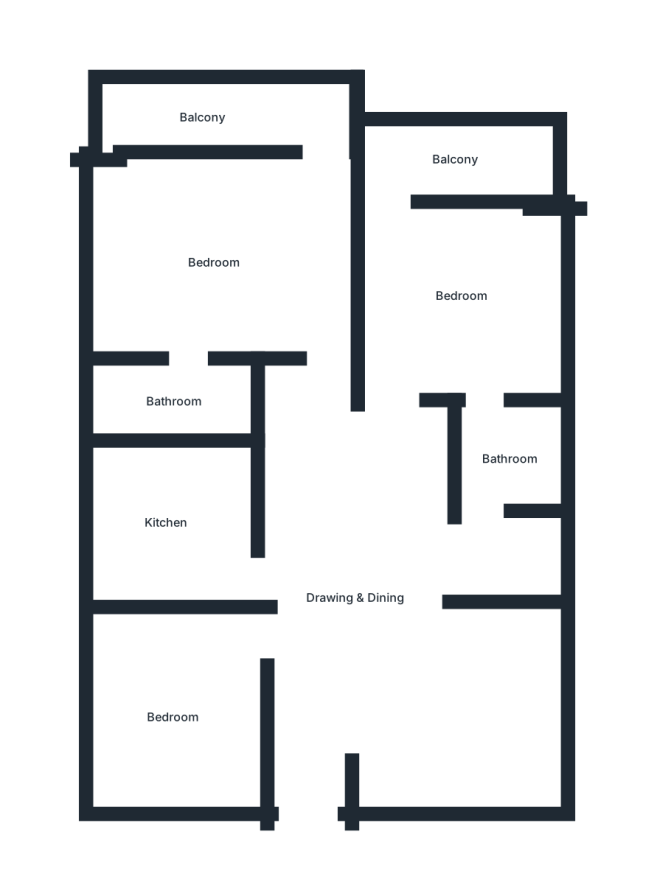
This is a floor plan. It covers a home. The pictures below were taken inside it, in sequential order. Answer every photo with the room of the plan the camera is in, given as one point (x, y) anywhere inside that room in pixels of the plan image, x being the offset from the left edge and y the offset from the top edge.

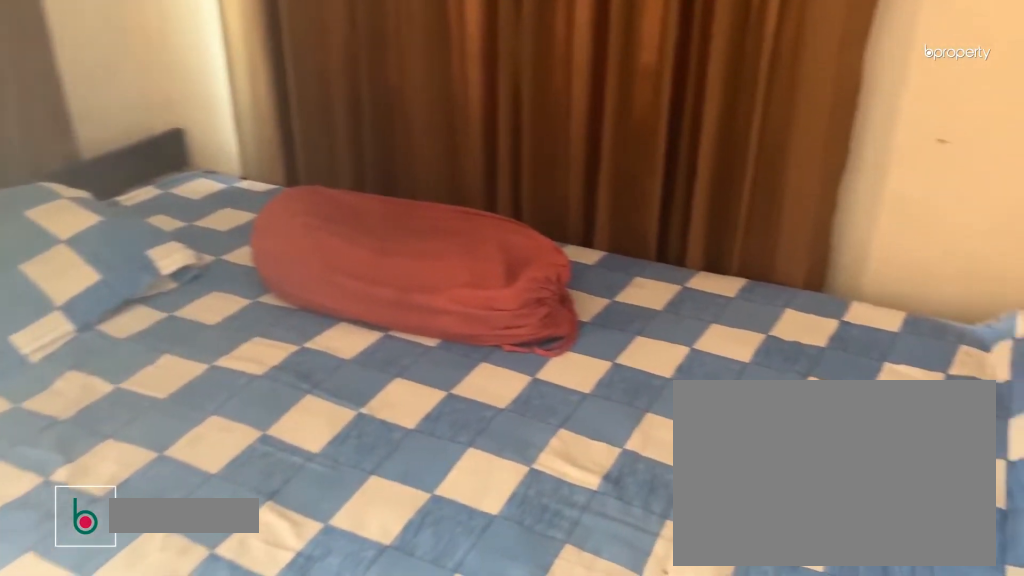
(463, 307)
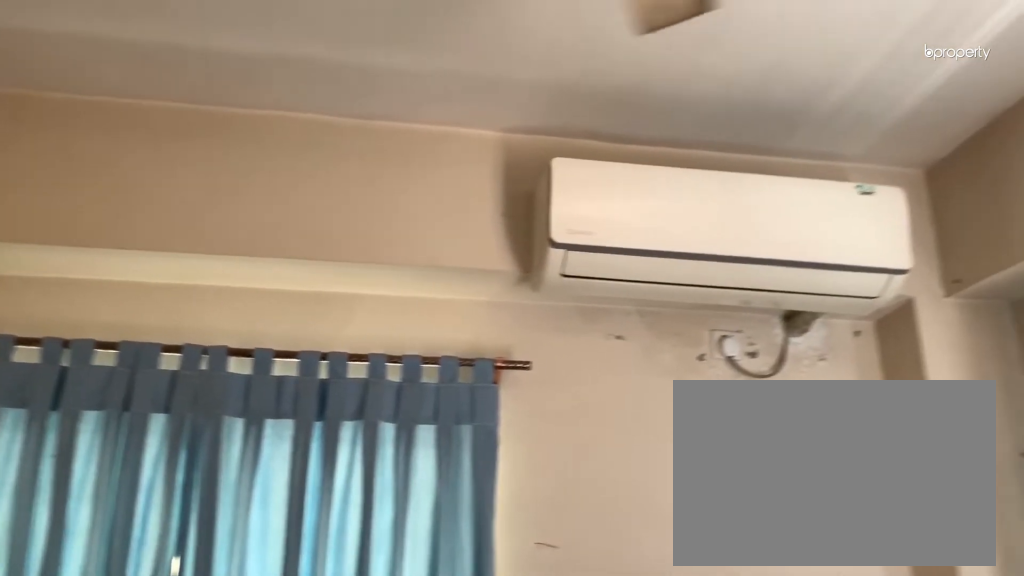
(221, 252)
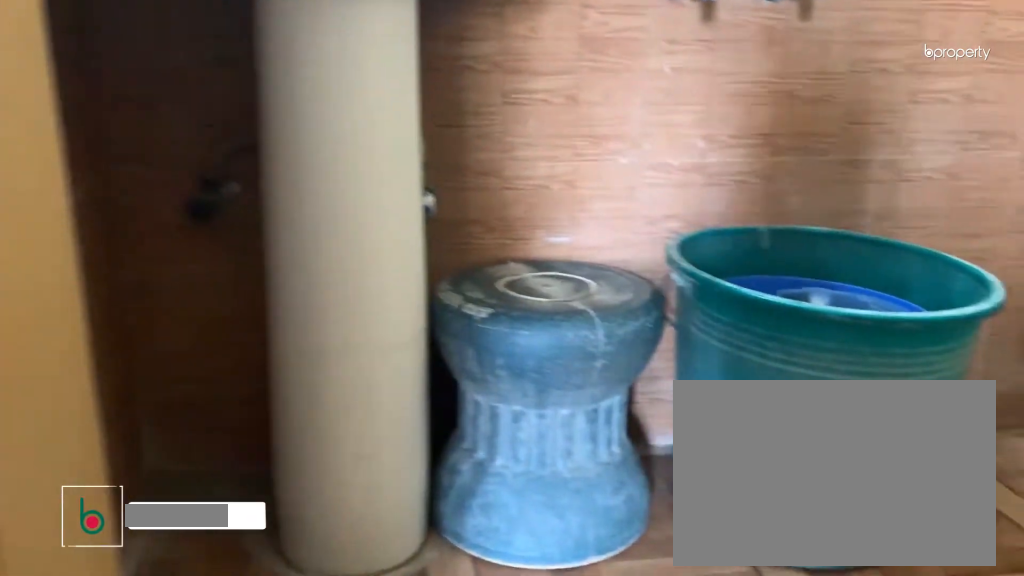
(172, 402)
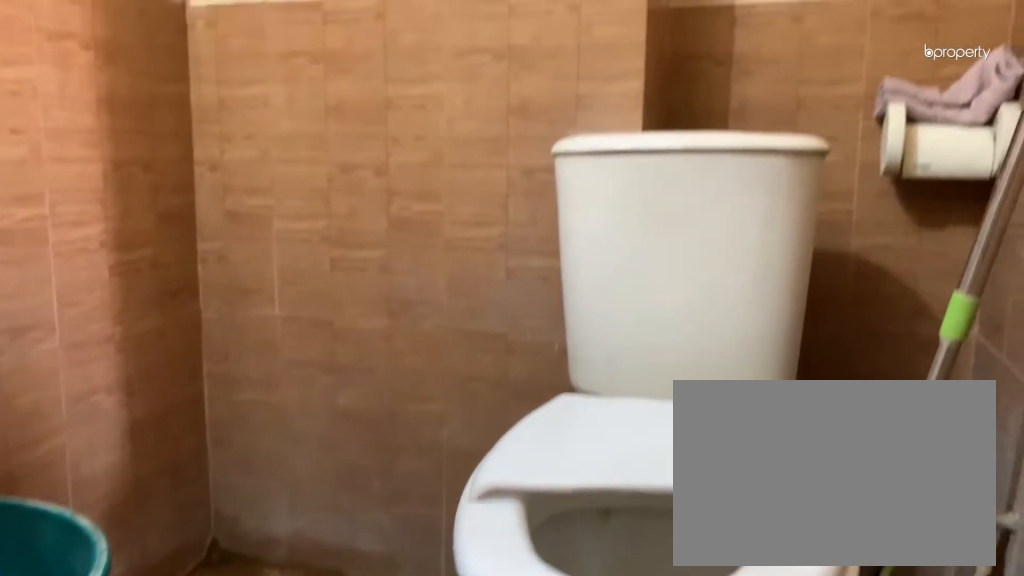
(172, 402)
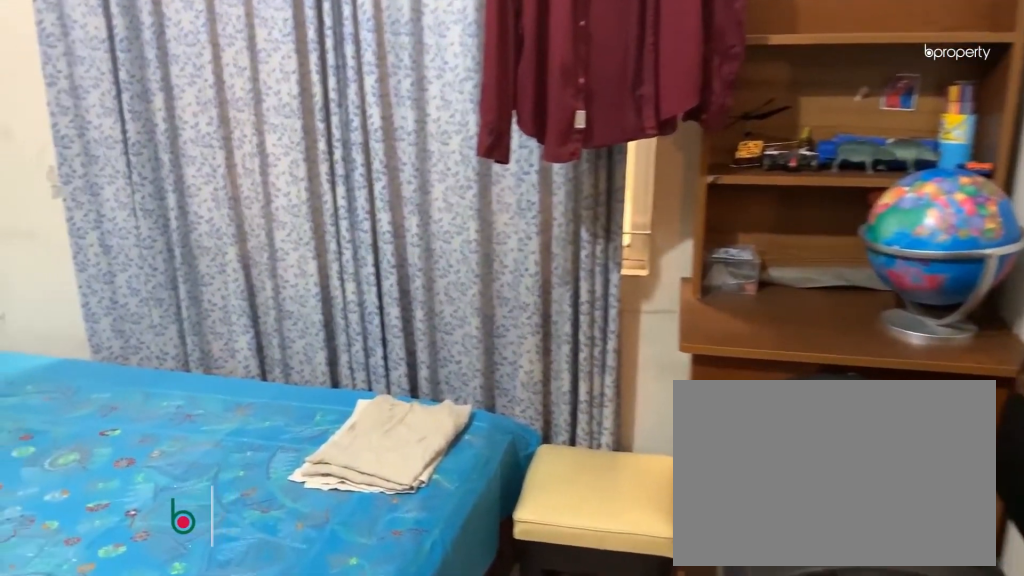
(203, 702)
